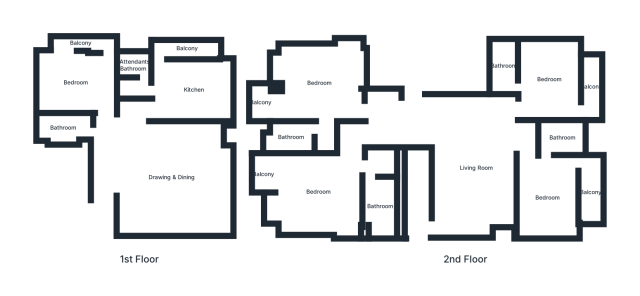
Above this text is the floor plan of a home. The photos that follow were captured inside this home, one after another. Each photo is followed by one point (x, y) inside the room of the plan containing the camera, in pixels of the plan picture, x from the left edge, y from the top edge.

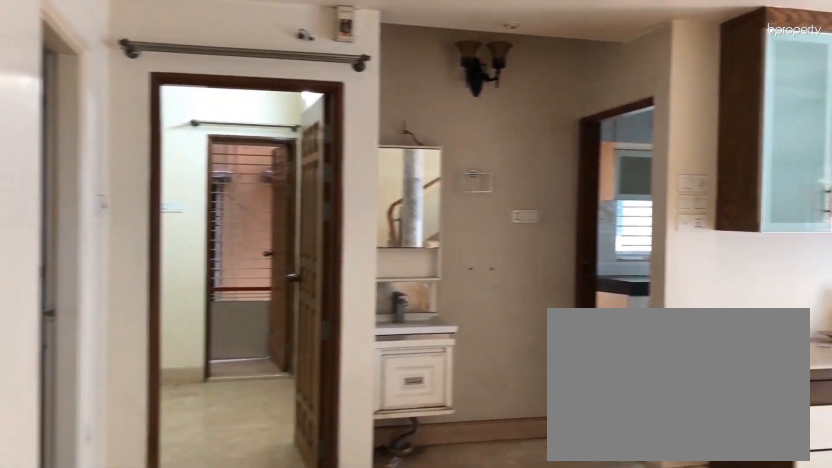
(128, 169)
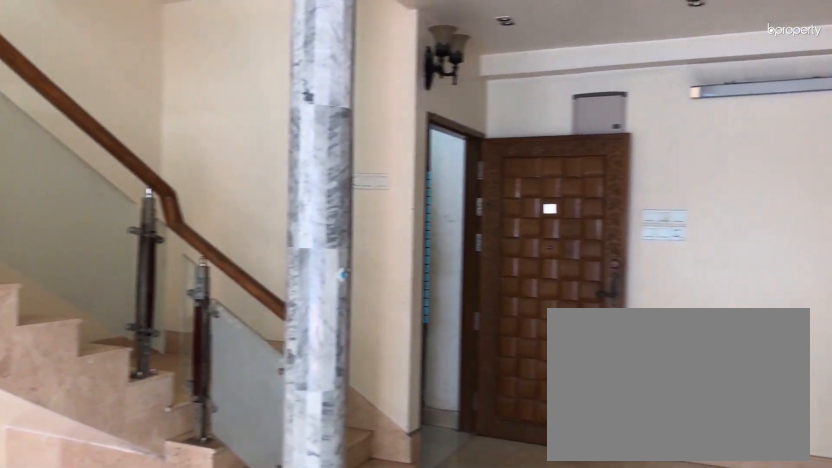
(172, 178)
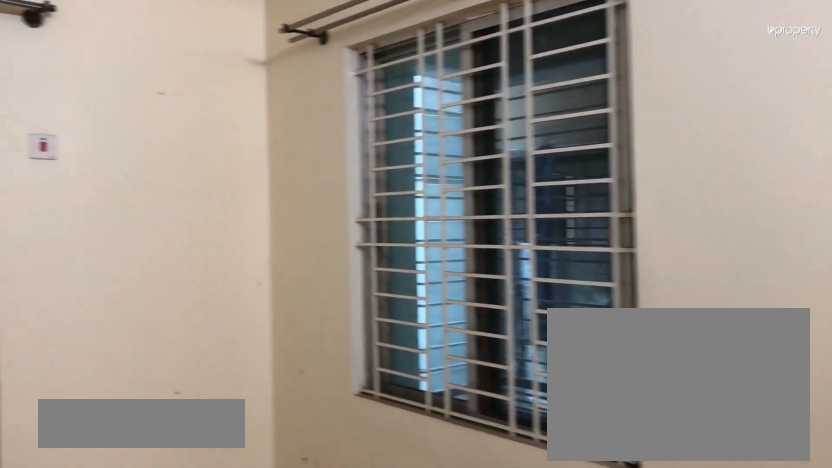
(75, 82)
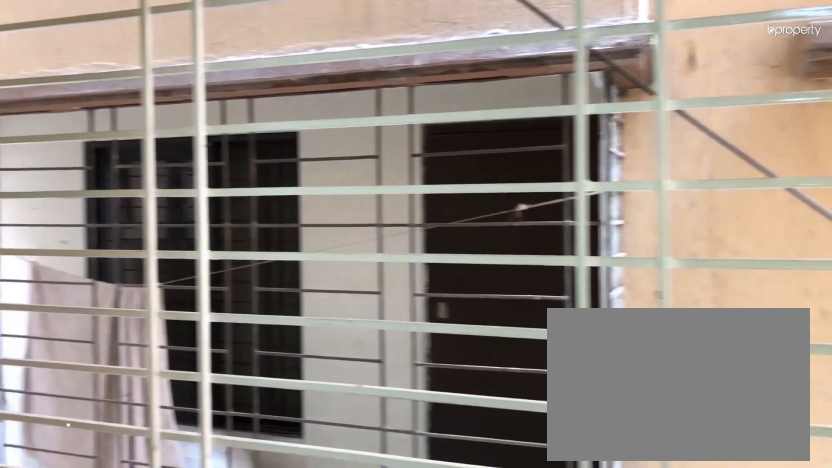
(80, 42)
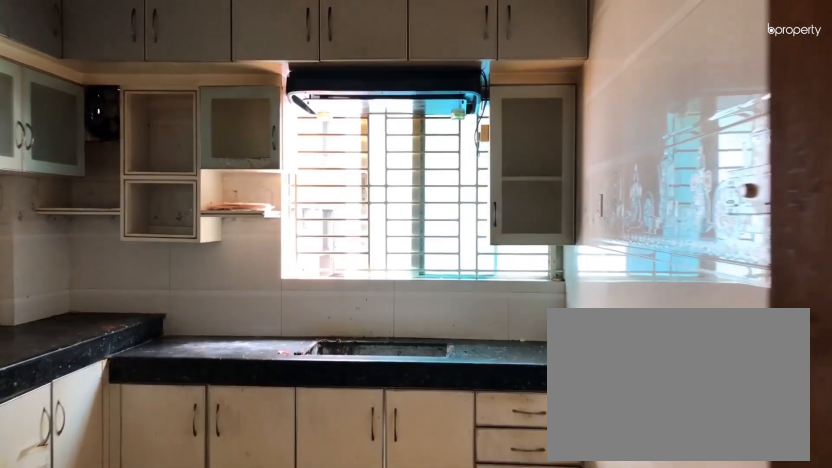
(193, 90)
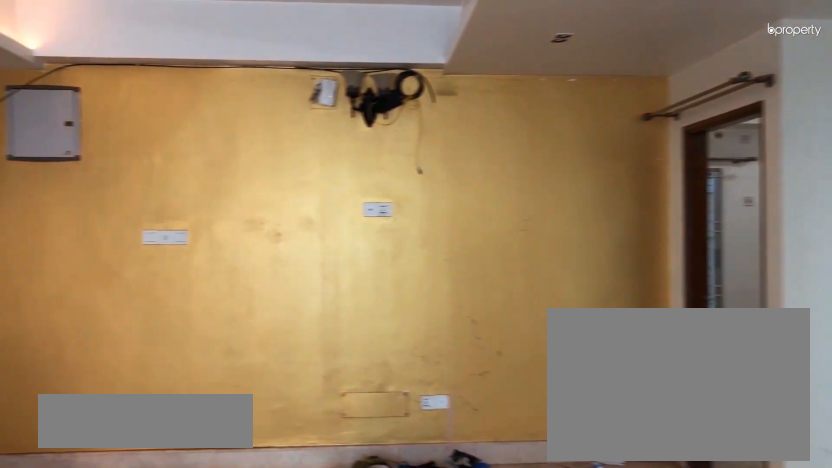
(475, 182)
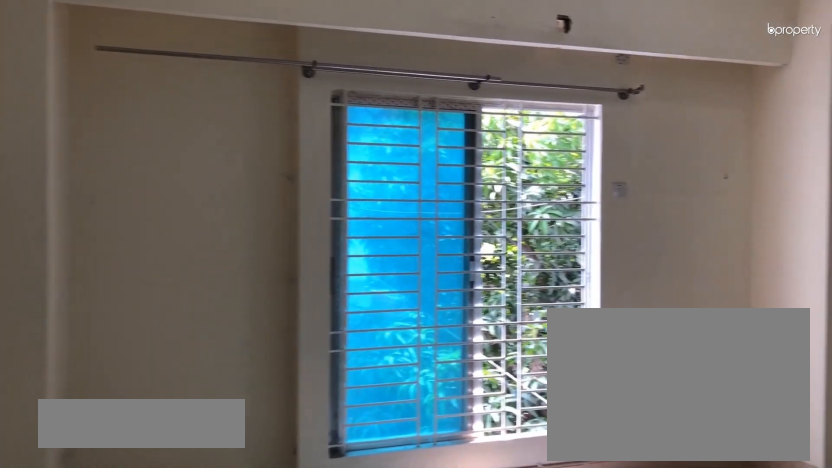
(318, 191)
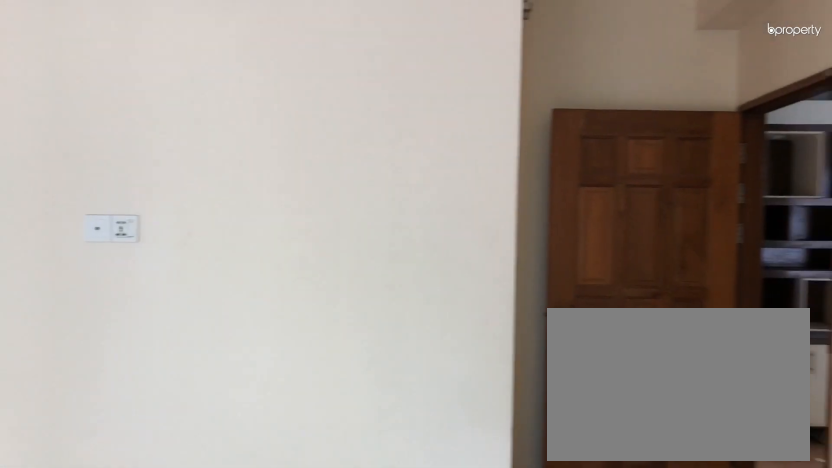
(318, 191)
